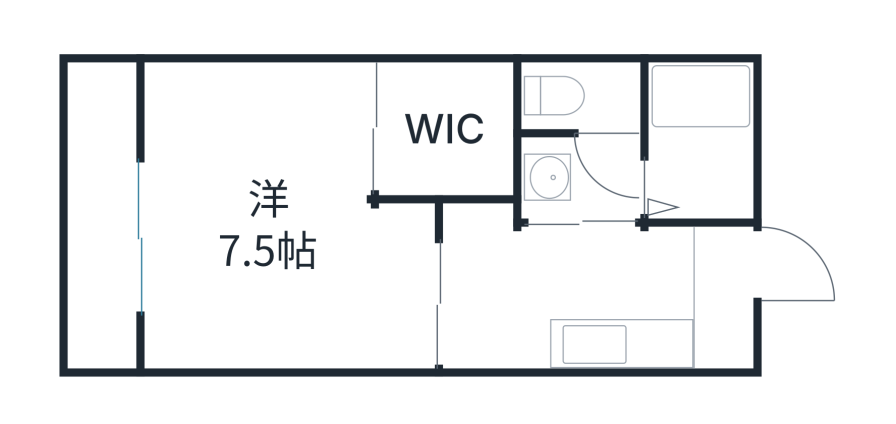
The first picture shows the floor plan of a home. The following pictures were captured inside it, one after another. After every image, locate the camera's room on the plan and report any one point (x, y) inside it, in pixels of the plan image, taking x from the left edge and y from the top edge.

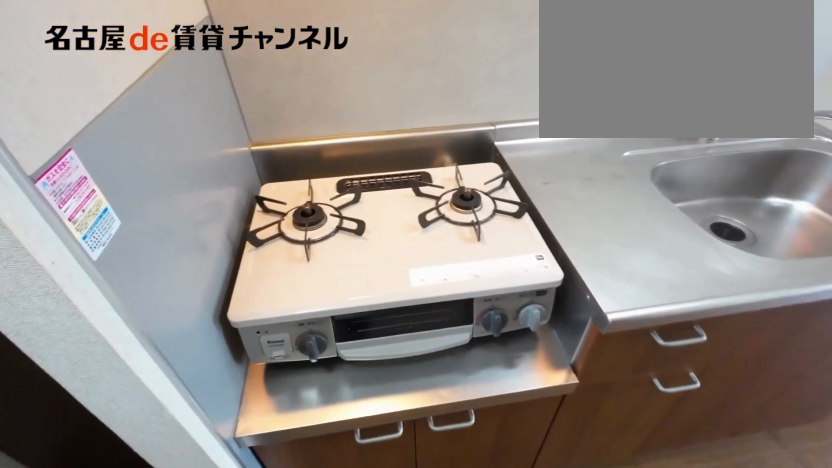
(619, 346)
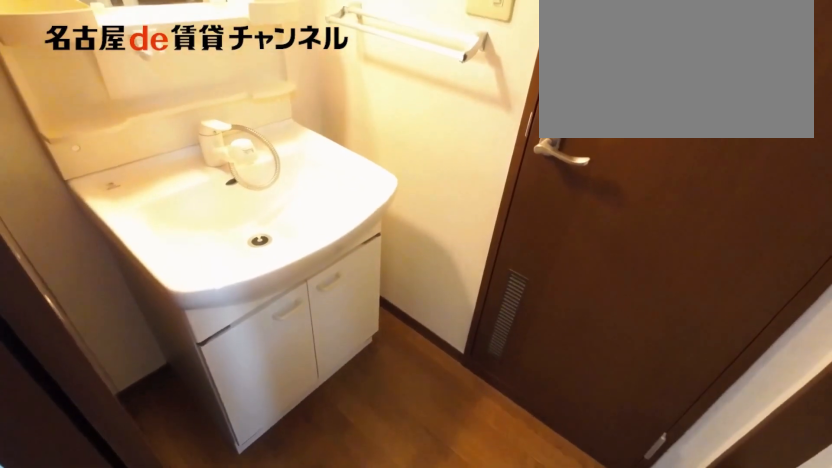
(584, 180)
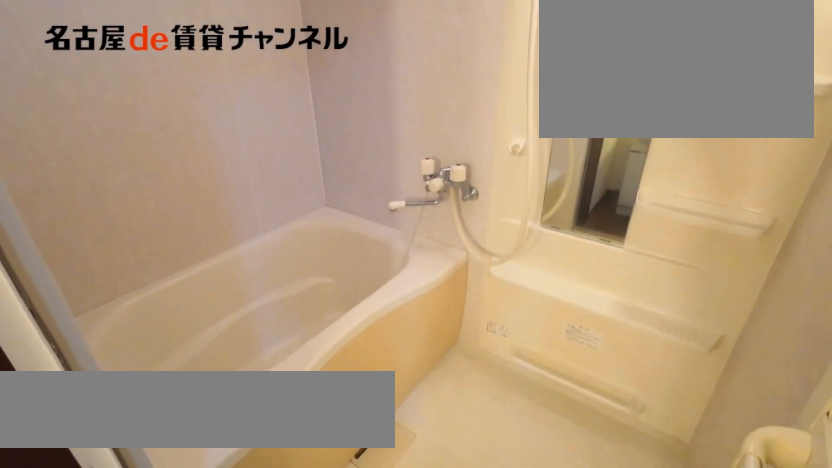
(702, 143)
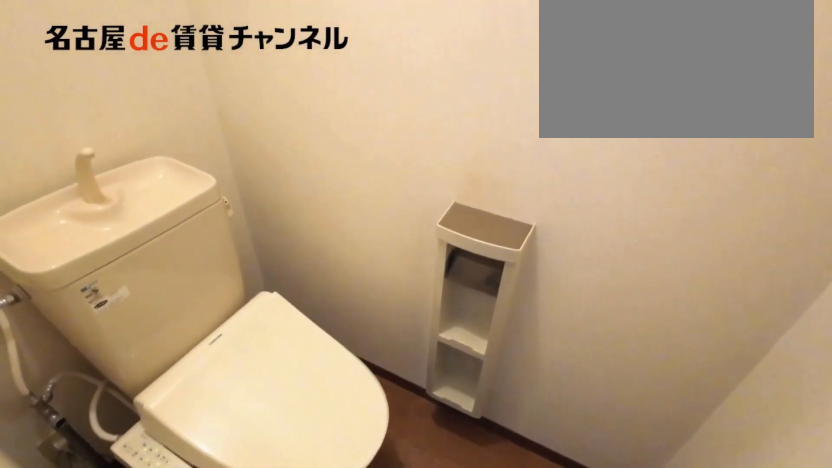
(585, 95)
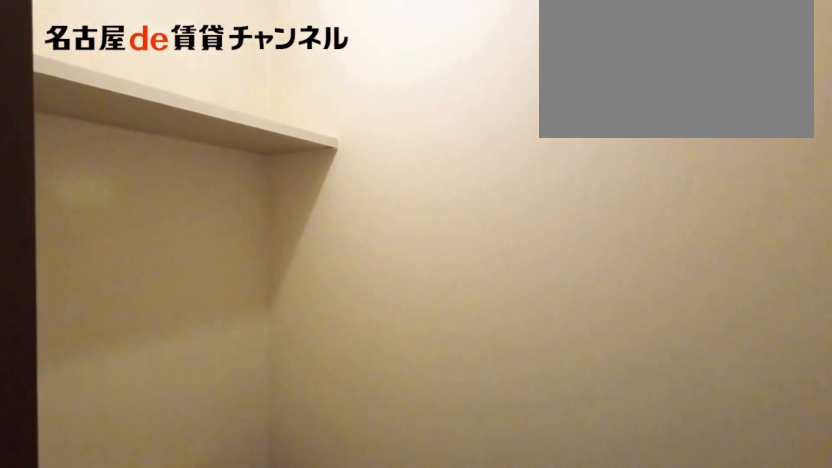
(585, 95)
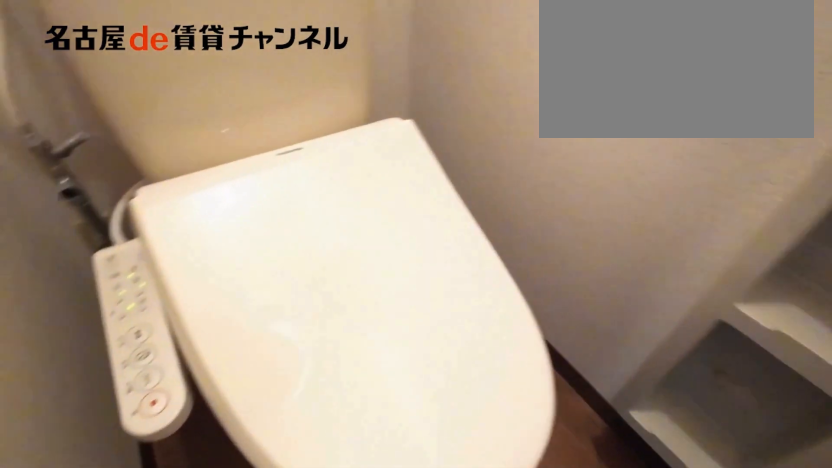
(585, 95)
